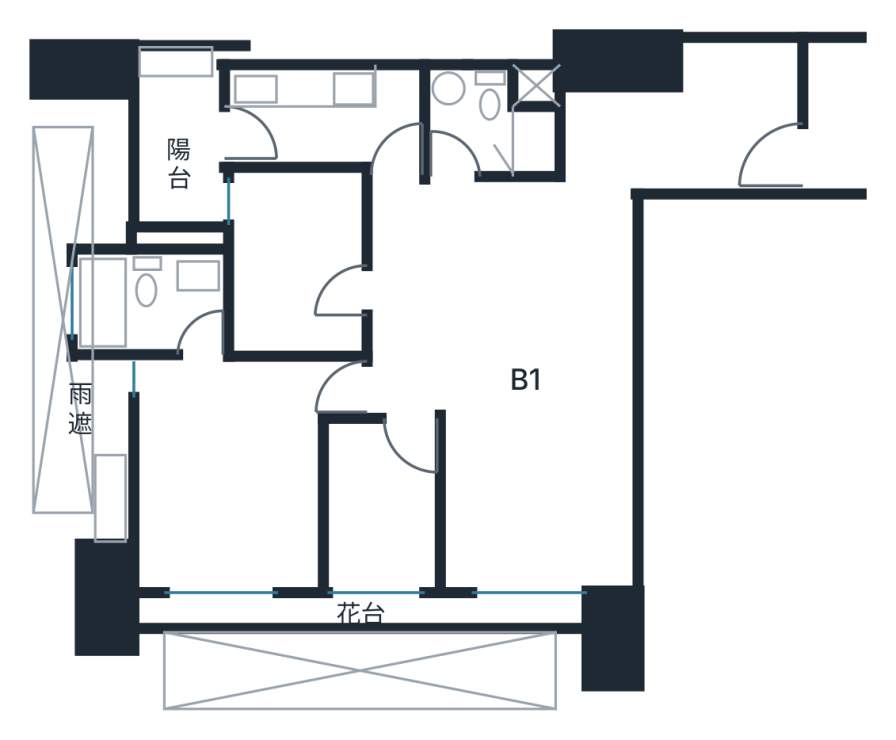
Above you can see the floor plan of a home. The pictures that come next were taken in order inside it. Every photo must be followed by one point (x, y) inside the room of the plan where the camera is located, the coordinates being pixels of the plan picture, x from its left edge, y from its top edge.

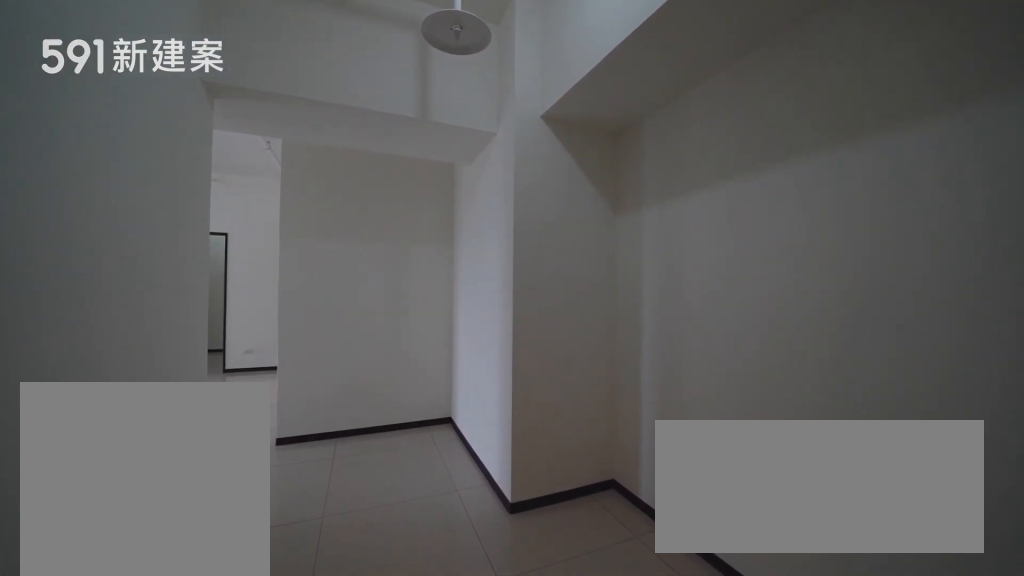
(691, 121)
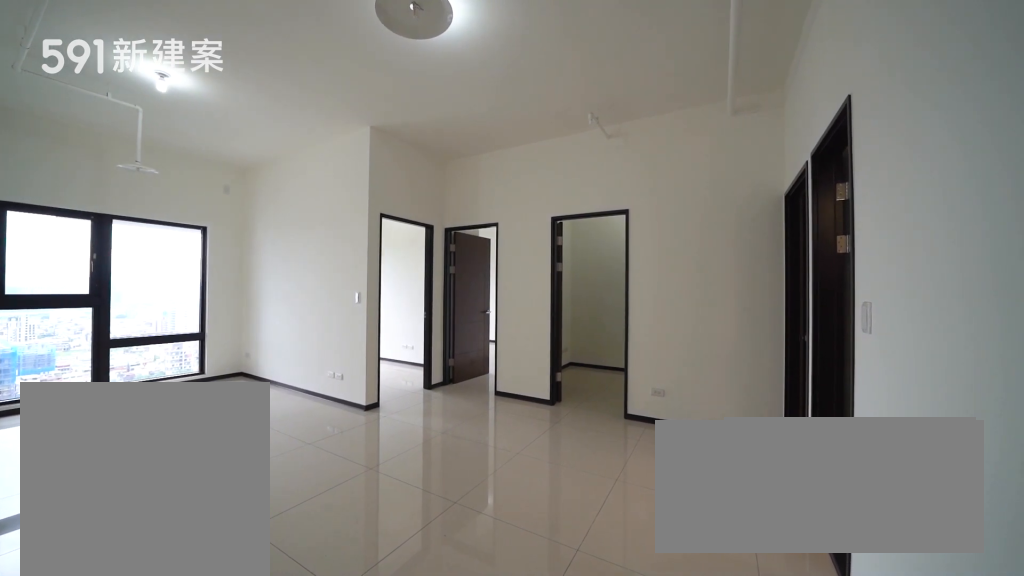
(500, 292)
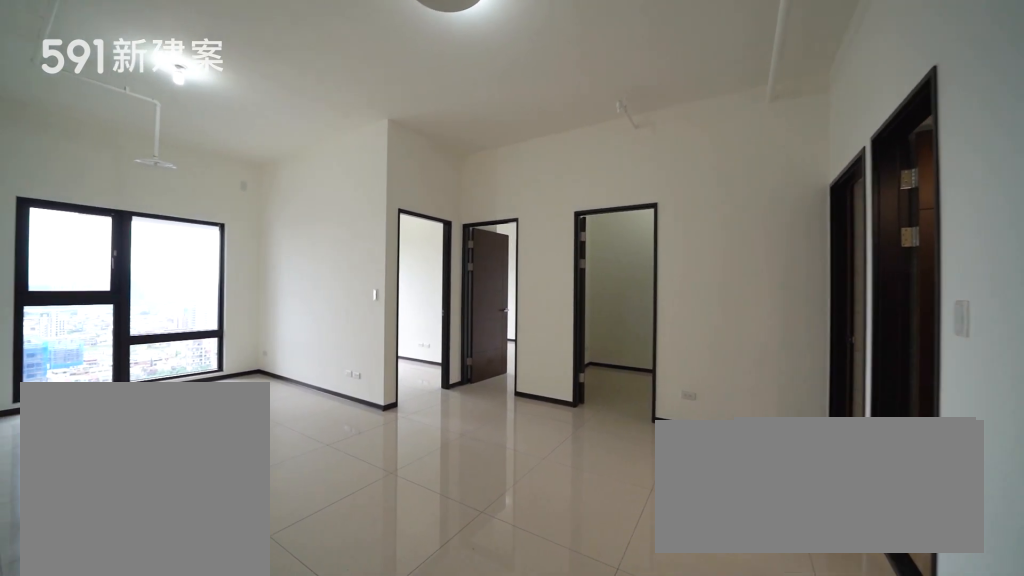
(500, 292)
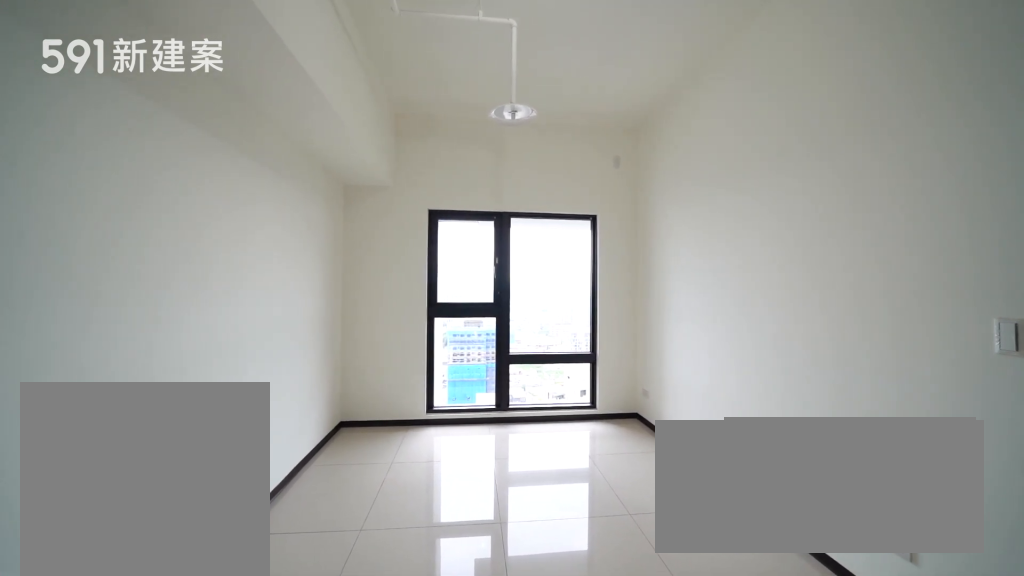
(538, 499)
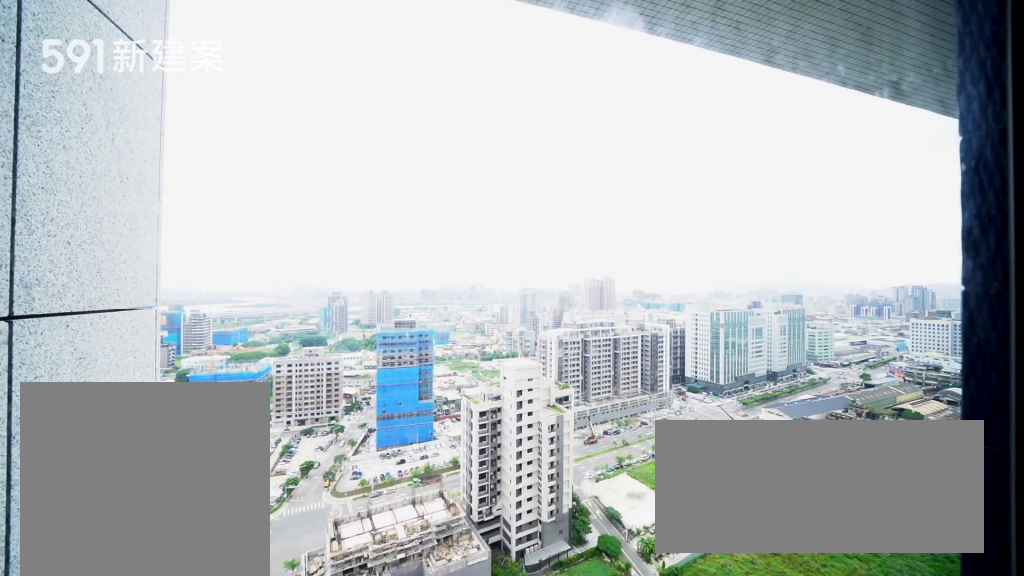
(538, 499)
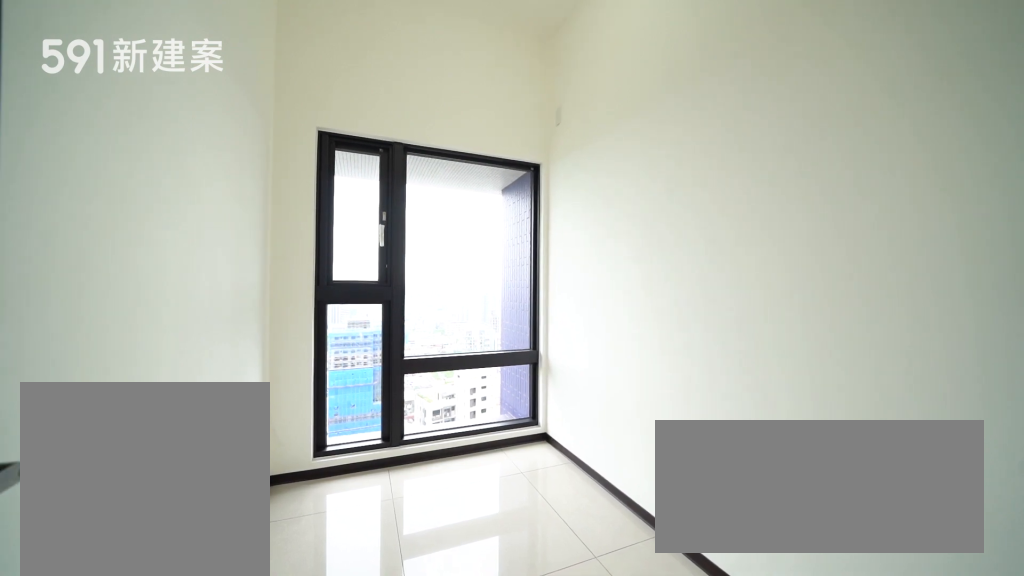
(379, 507)
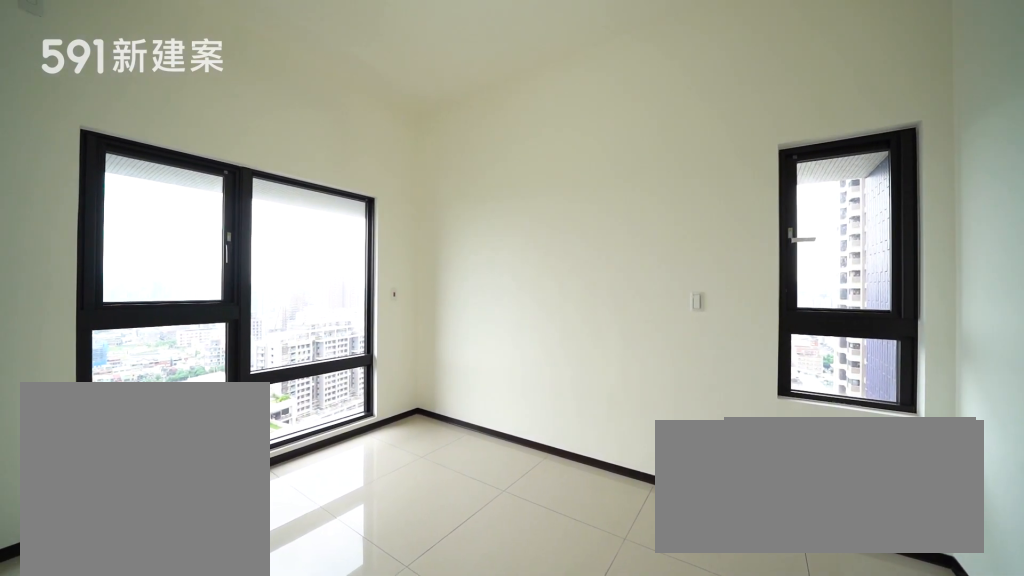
(233, 471)
